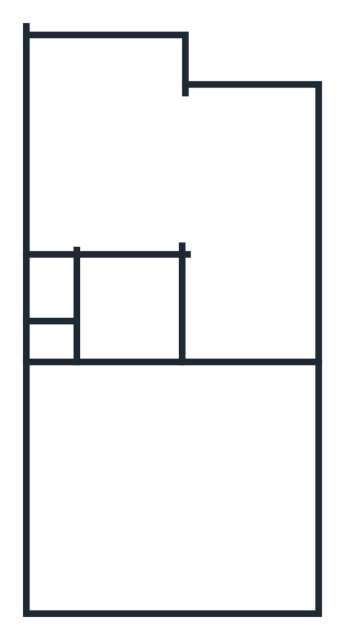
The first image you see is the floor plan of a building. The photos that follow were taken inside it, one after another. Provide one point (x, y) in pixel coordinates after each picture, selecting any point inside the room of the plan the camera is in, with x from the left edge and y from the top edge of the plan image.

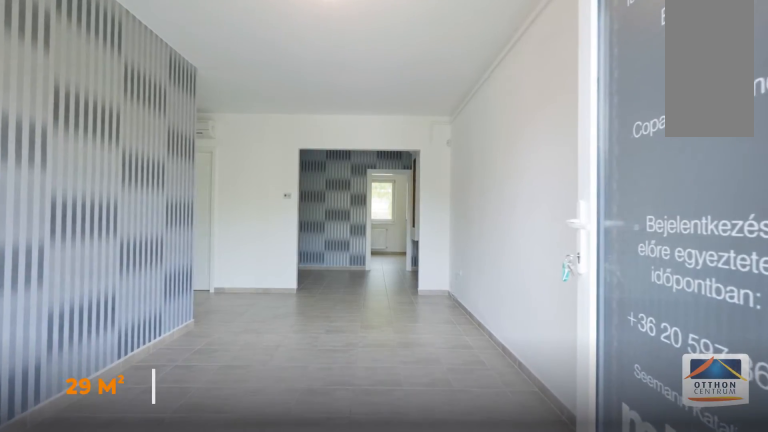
(240, 513)
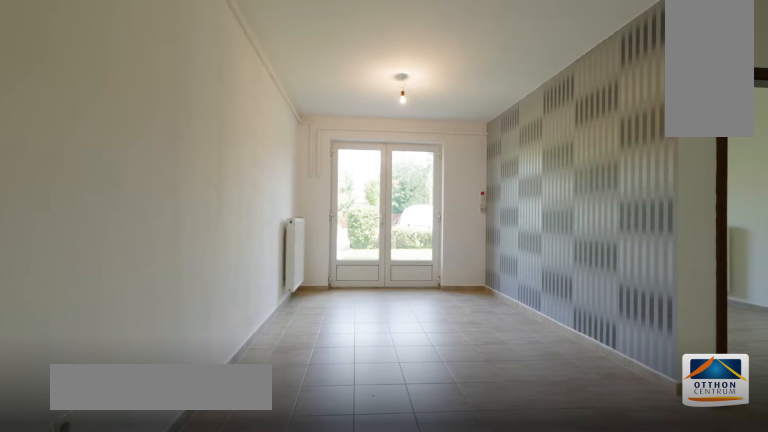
(240, 513)
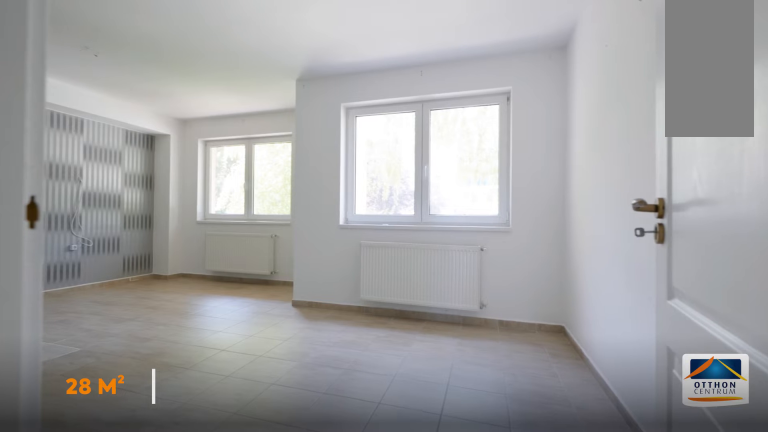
(151, 159)
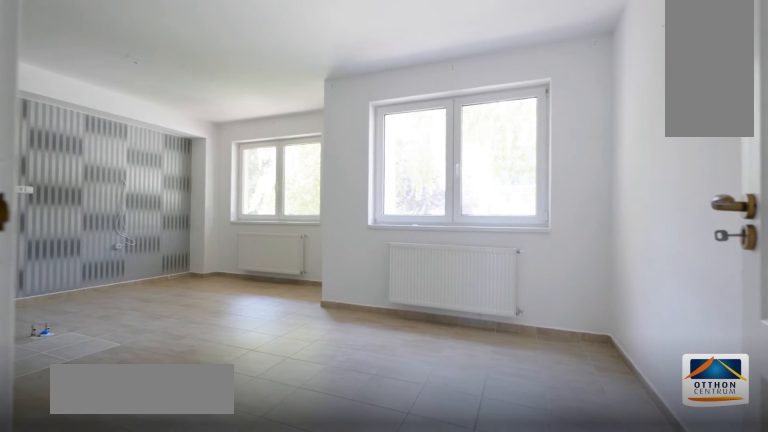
(150, 159)
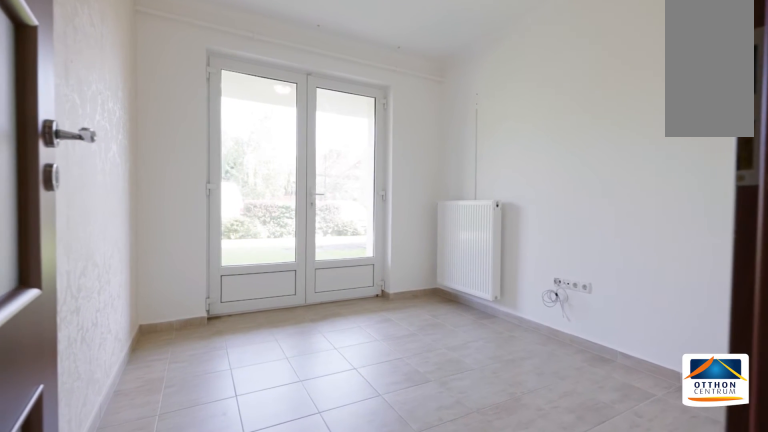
(113, 538)
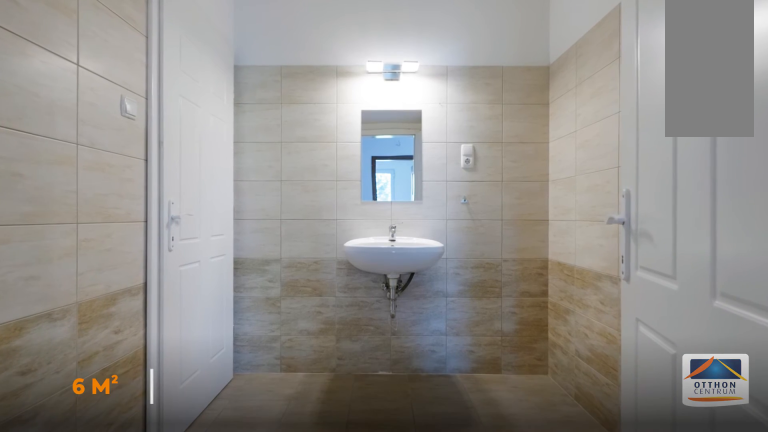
(127, 300)
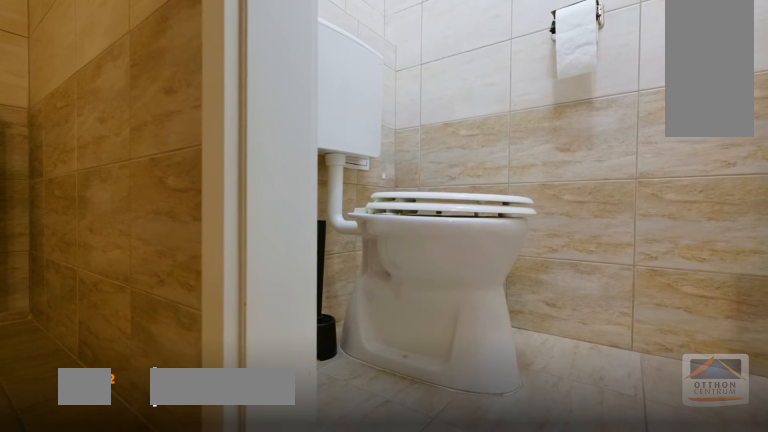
(127, 301)
